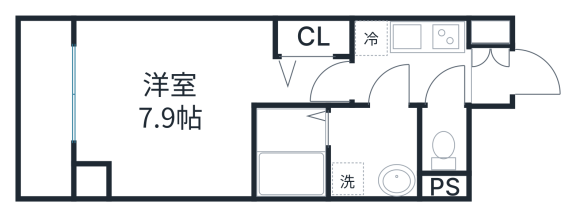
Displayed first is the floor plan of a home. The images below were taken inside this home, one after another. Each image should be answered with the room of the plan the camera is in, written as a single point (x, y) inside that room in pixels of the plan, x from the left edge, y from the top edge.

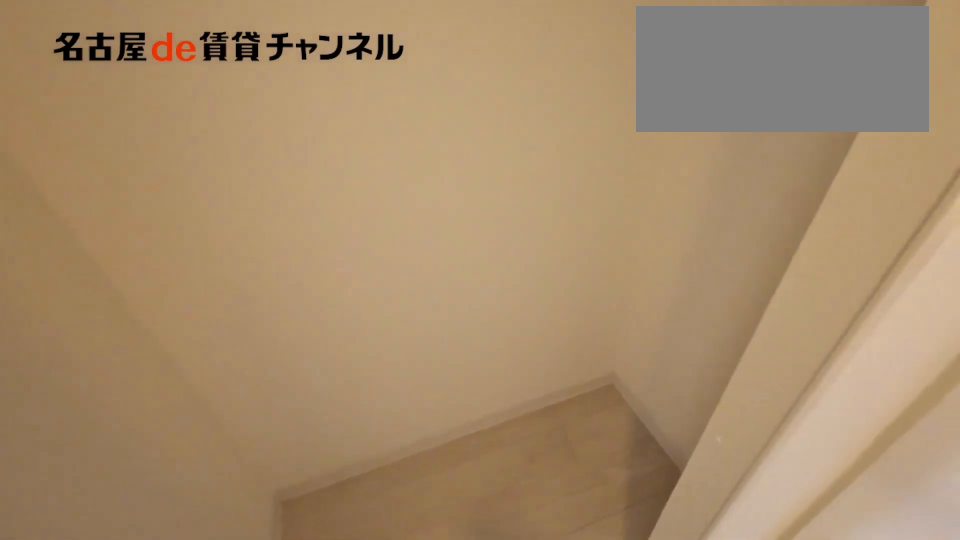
(314, 37)
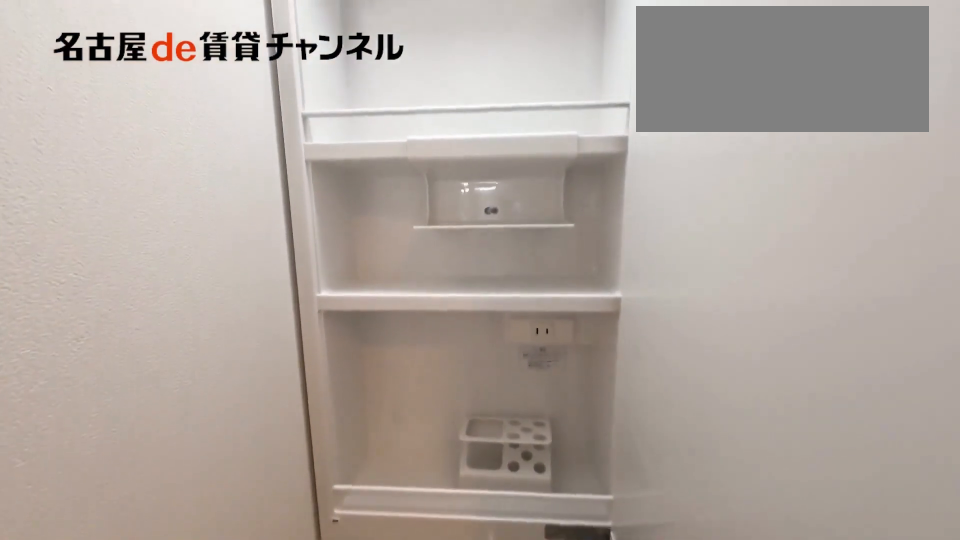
(373, 151)
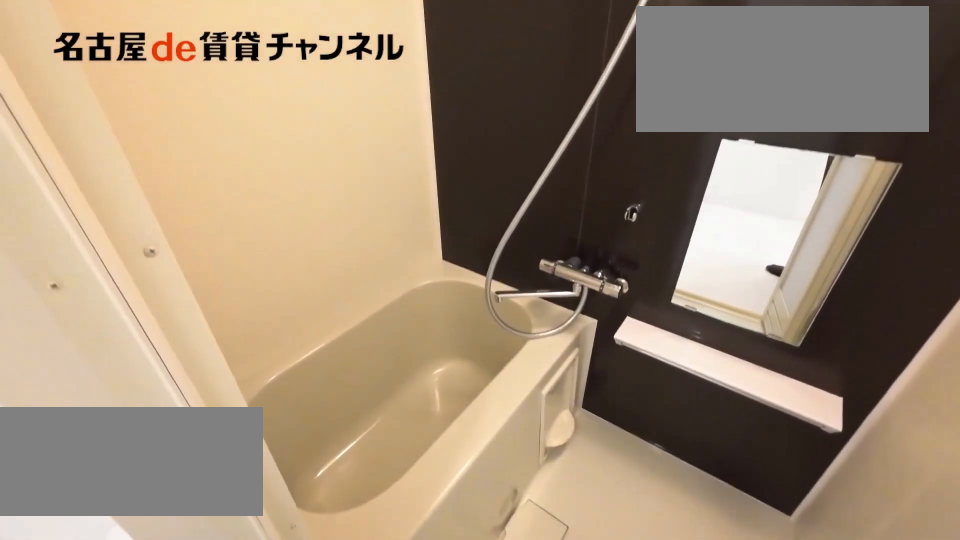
(291, 153)
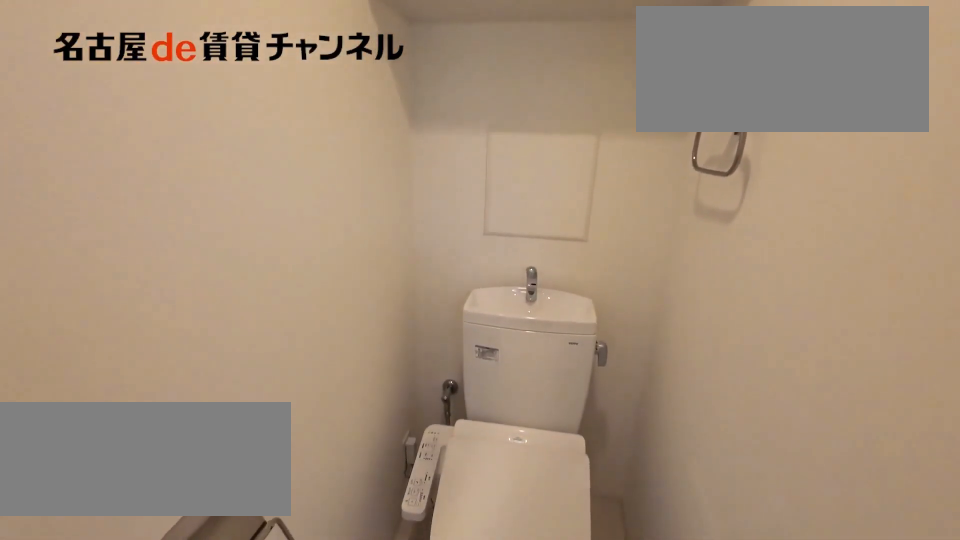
(443, 153)
